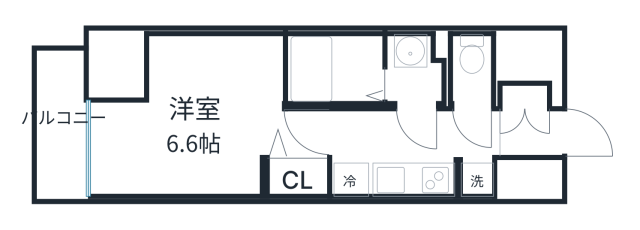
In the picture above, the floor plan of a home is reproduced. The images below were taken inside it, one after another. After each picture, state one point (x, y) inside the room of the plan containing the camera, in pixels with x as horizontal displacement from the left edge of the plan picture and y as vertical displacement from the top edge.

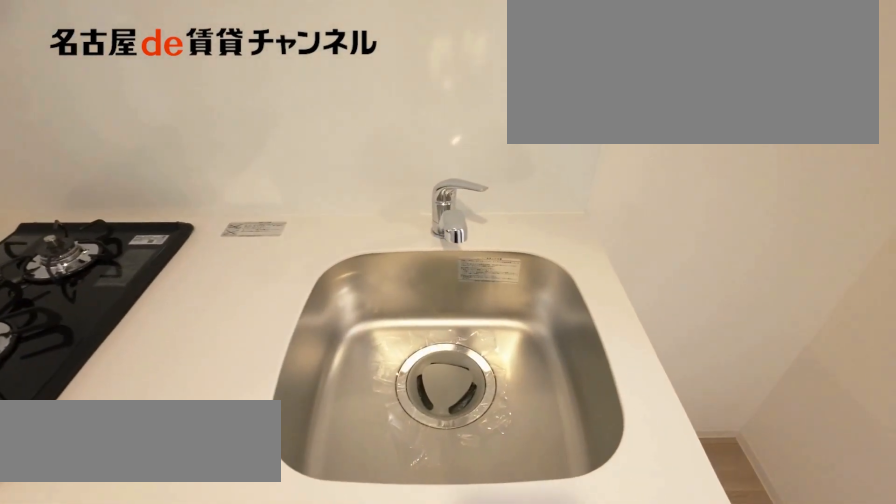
(393, 176)
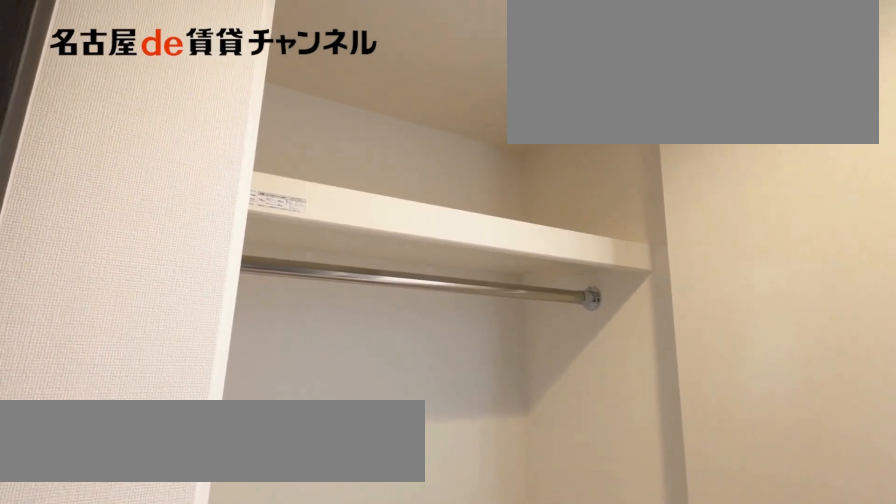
(295, 177)
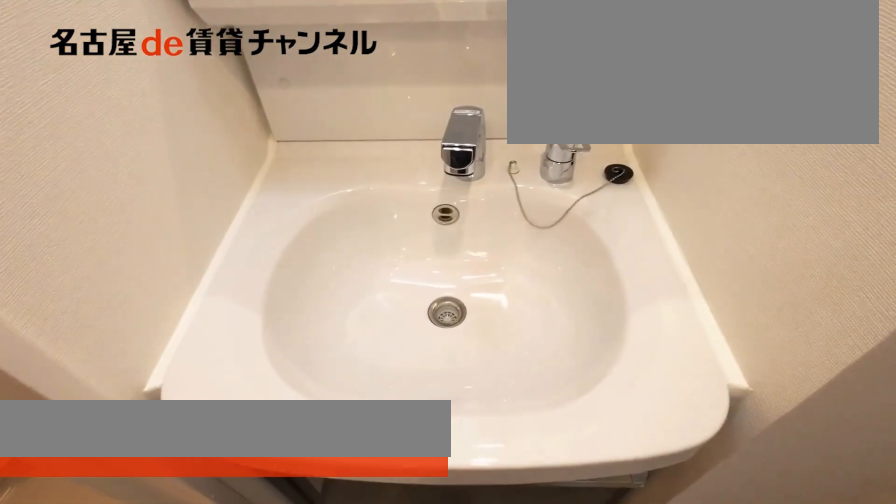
(416, 70)
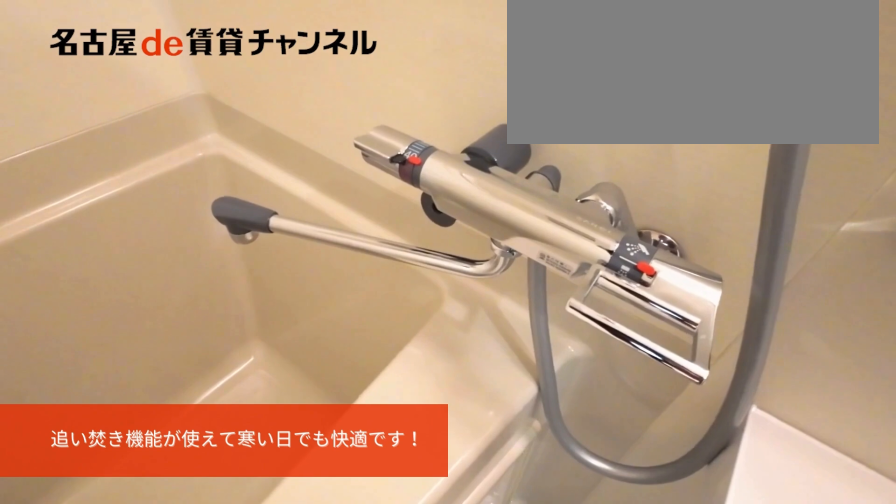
(335, 69)
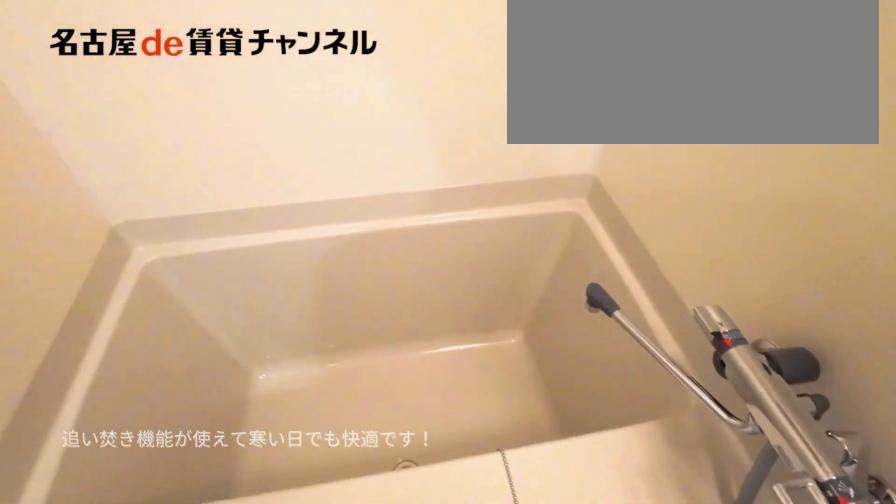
(335, 69)
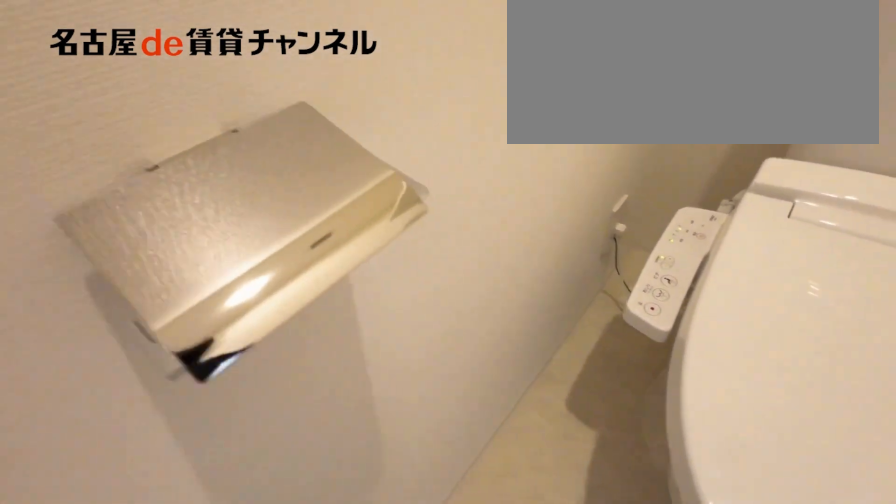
(469, 69)
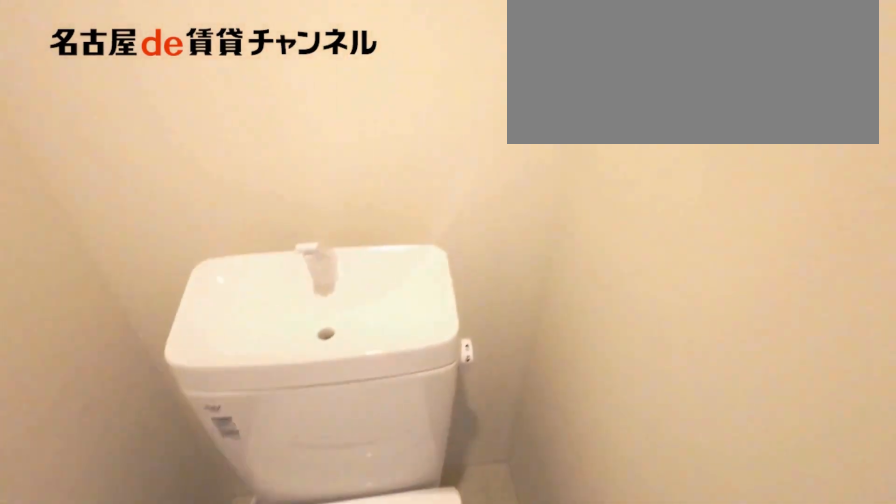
(469, 69)
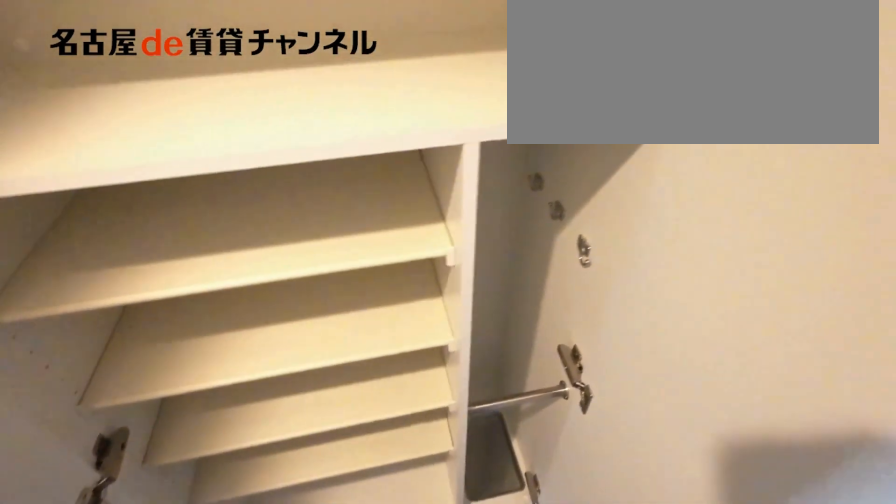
(529, 95)
